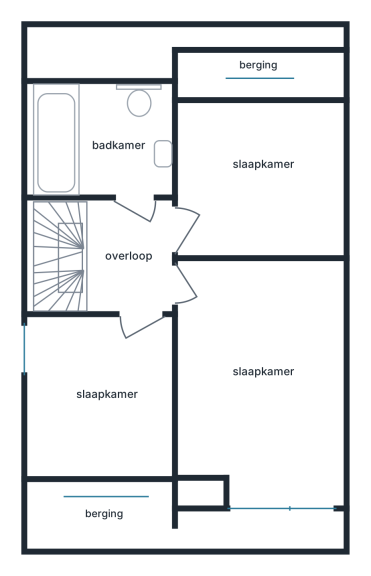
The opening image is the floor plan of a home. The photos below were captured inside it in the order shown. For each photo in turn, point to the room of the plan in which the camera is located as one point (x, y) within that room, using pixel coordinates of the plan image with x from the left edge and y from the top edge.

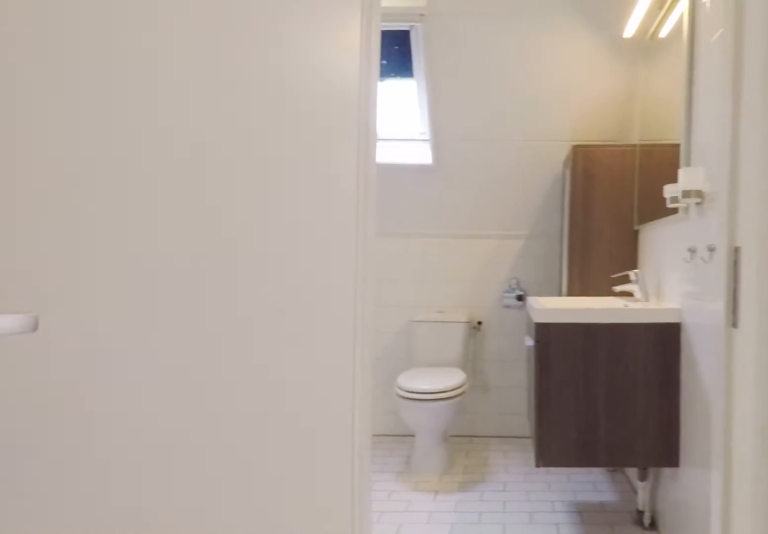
(129, 256)
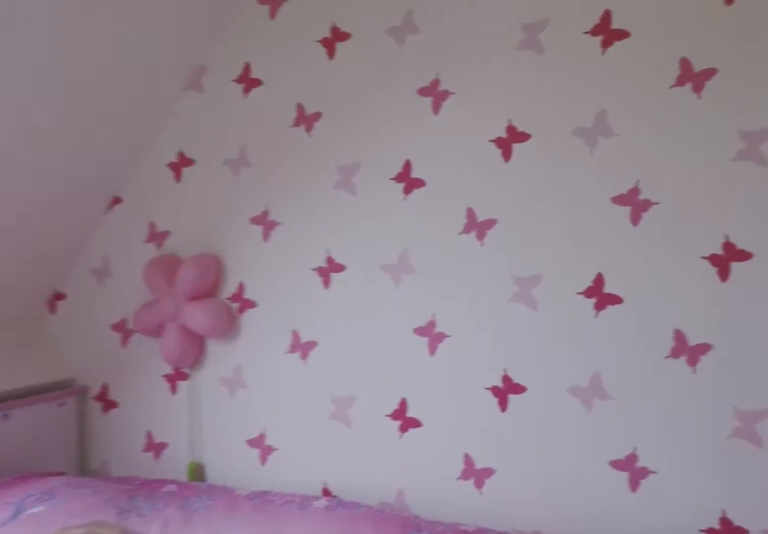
(258, 176)
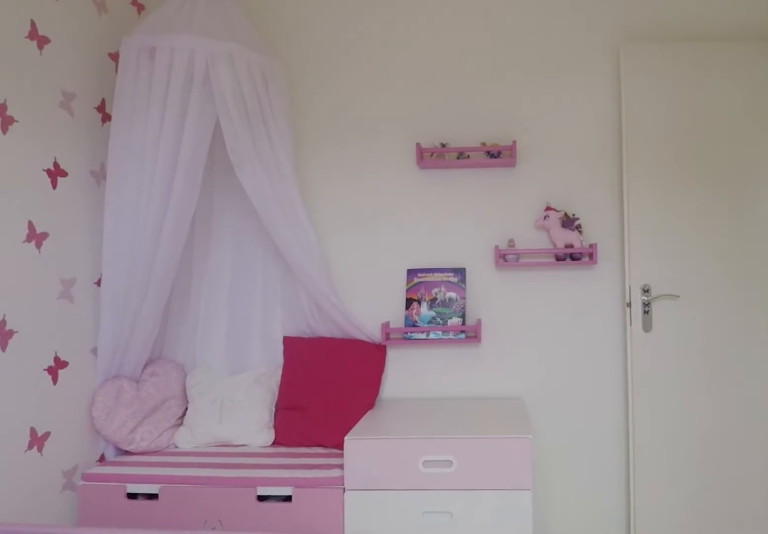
(258, 176)
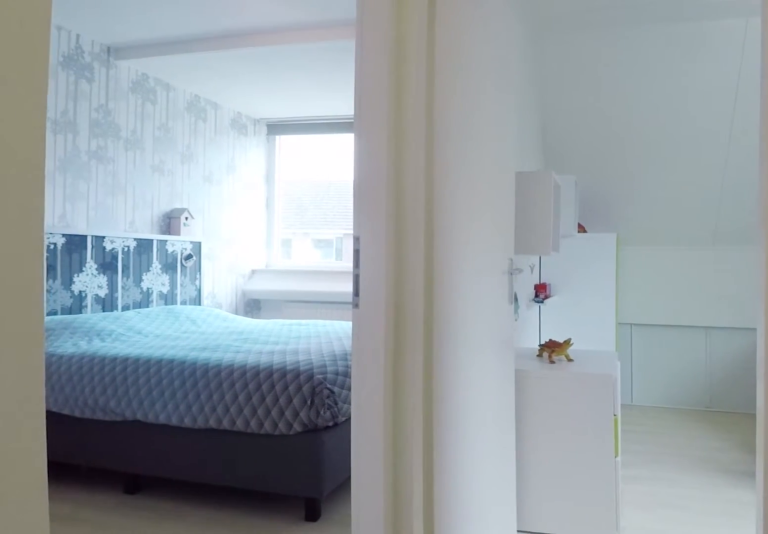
(129, 256)
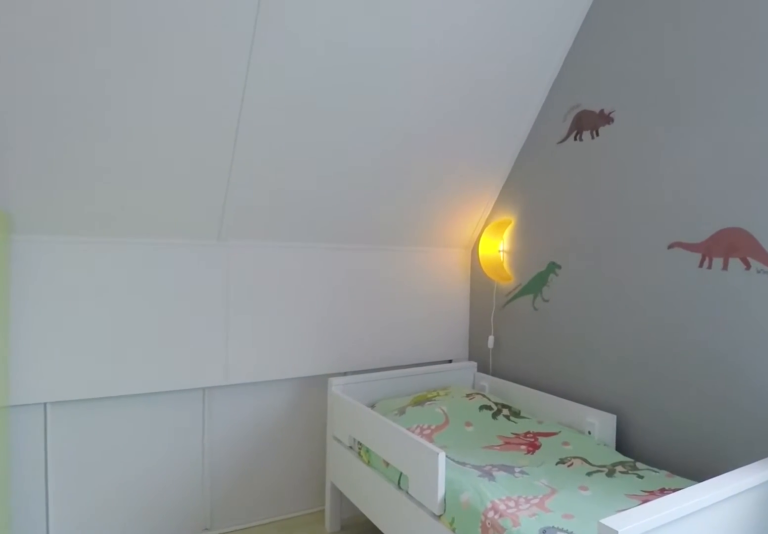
(103, 398)
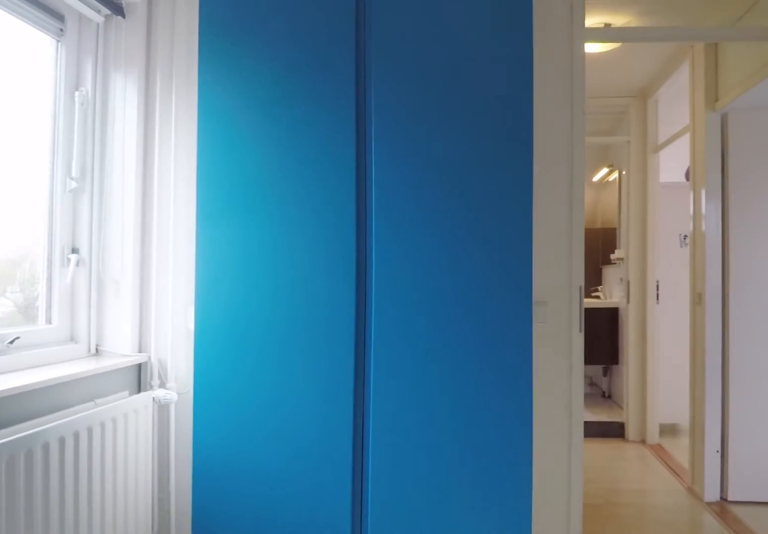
(103, 398)
